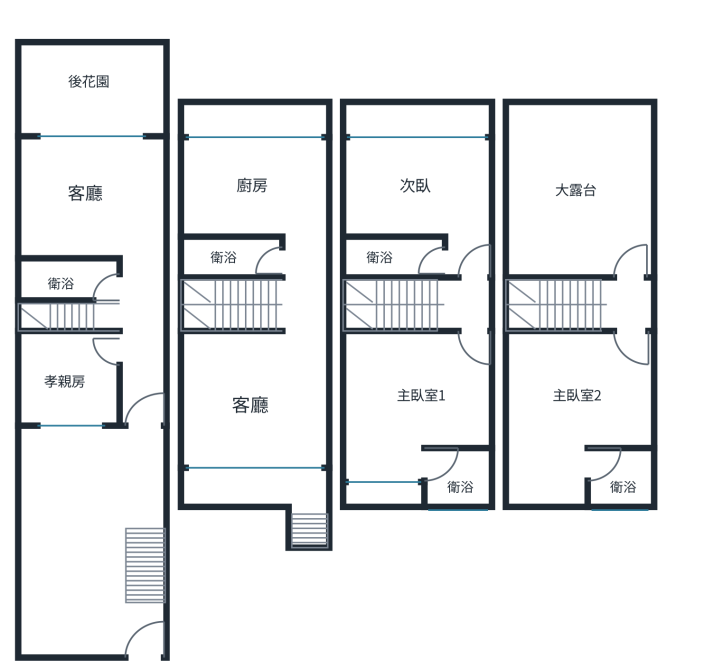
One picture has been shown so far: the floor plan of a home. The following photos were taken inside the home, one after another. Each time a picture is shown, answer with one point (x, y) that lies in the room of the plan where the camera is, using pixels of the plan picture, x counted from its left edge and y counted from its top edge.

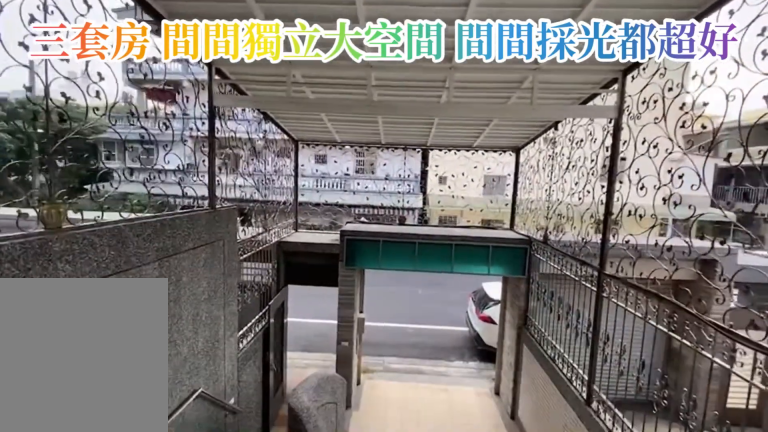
(301, 491)
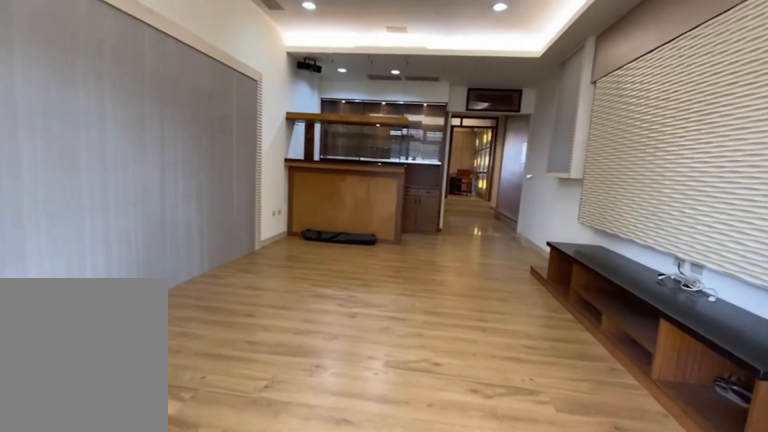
(284, 399)
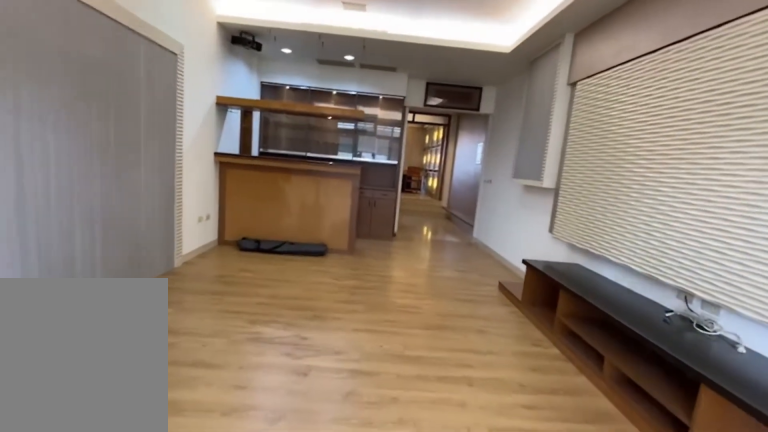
(283, 398)
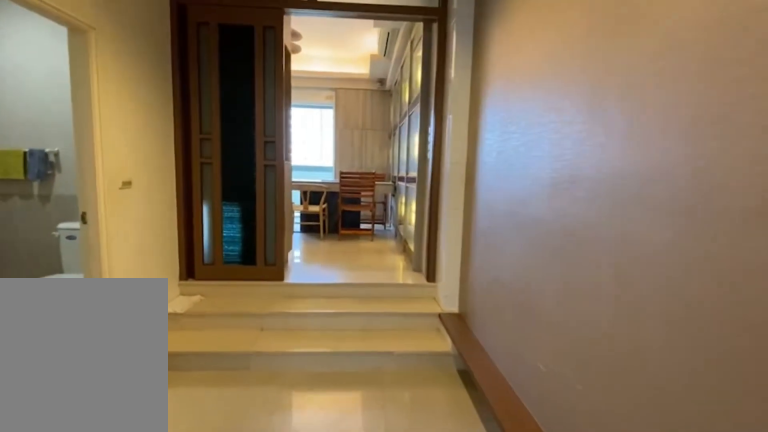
(303, 305)
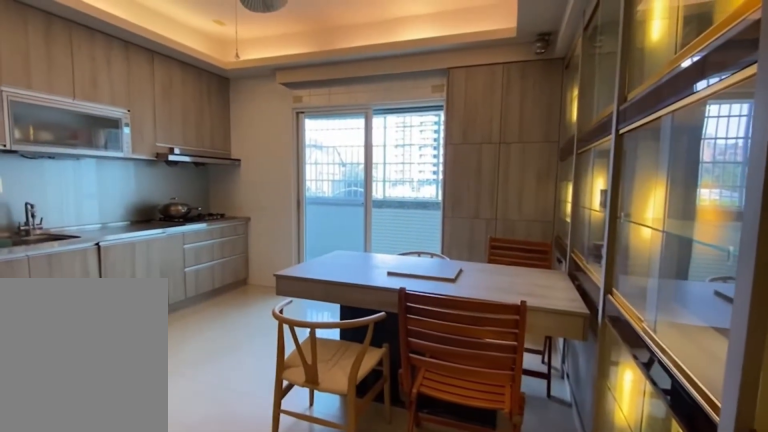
(251, 189)
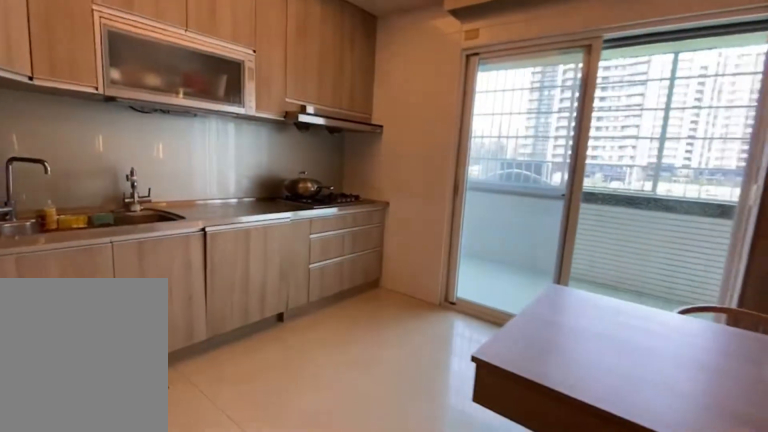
(251, 188)
